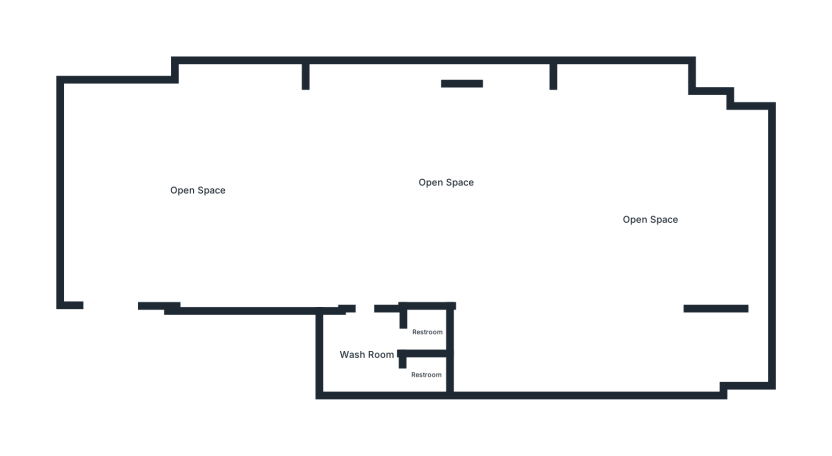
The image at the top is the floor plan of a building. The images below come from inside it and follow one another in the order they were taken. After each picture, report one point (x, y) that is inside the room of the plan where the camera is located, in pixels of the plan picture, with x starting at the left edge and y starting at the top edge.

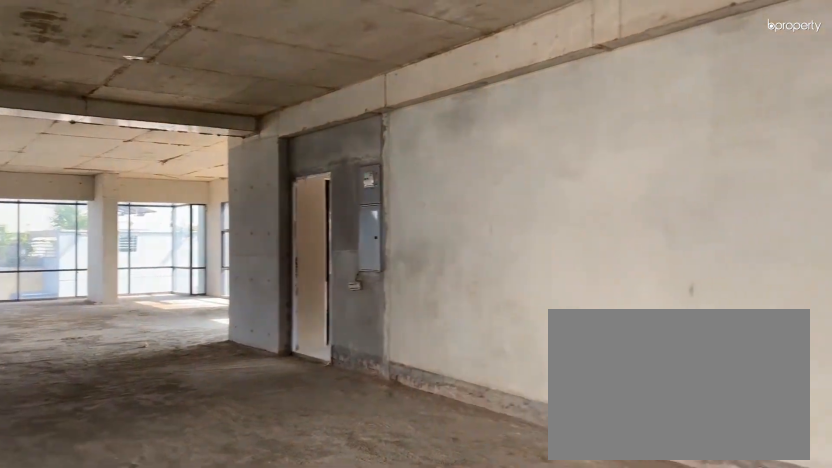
(199, 191)
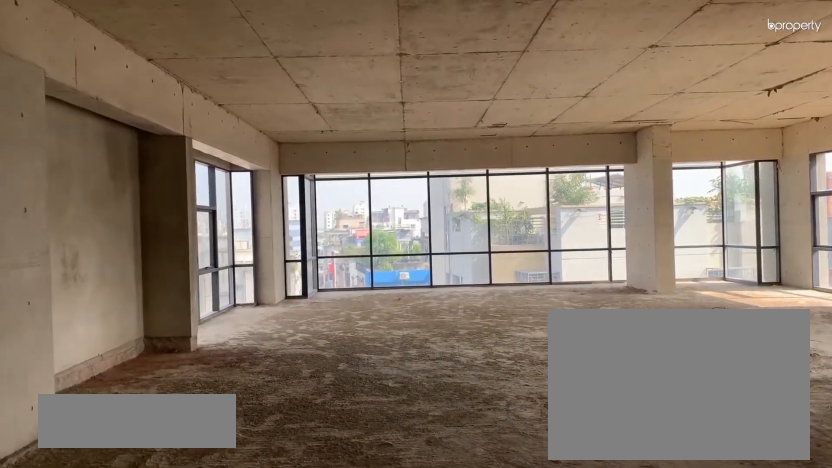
(448, 182)
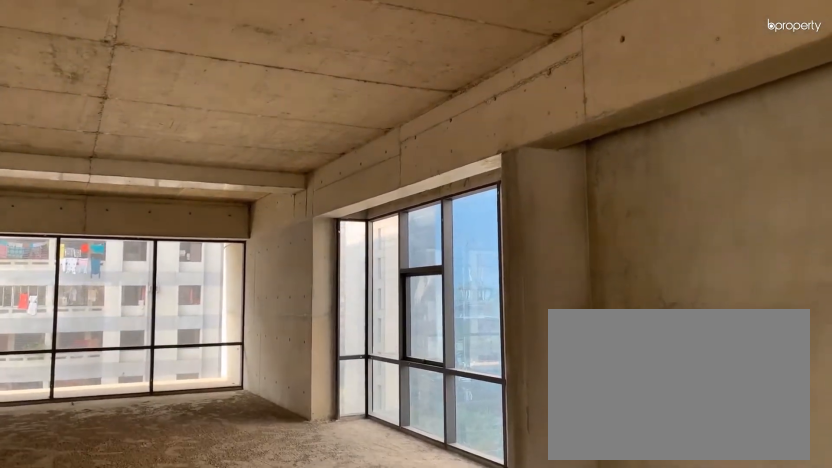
(448, 182)
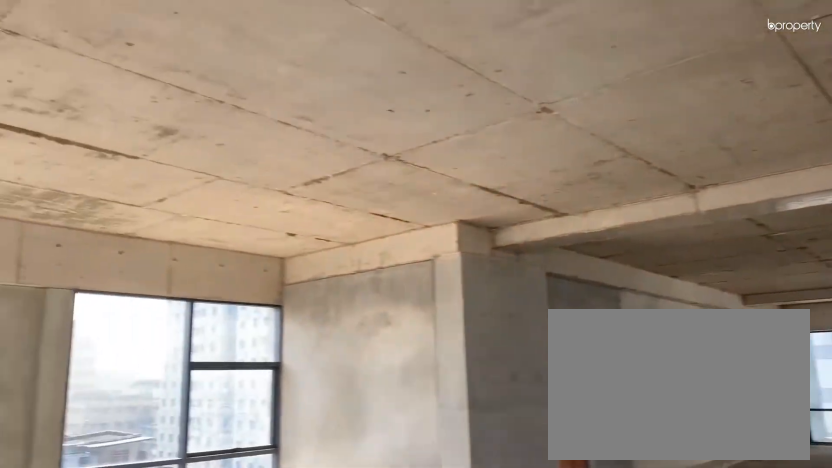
(653, 219)
